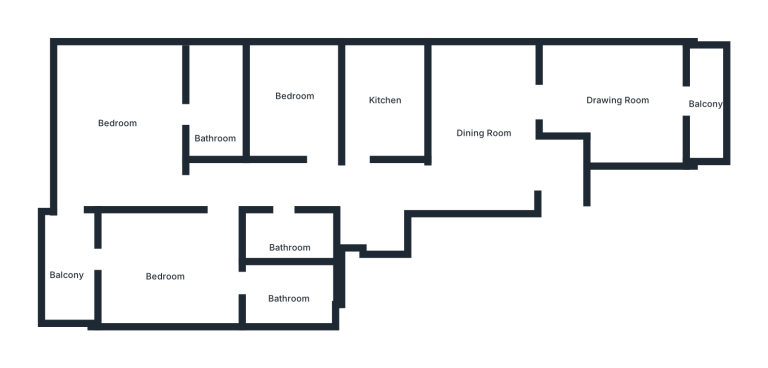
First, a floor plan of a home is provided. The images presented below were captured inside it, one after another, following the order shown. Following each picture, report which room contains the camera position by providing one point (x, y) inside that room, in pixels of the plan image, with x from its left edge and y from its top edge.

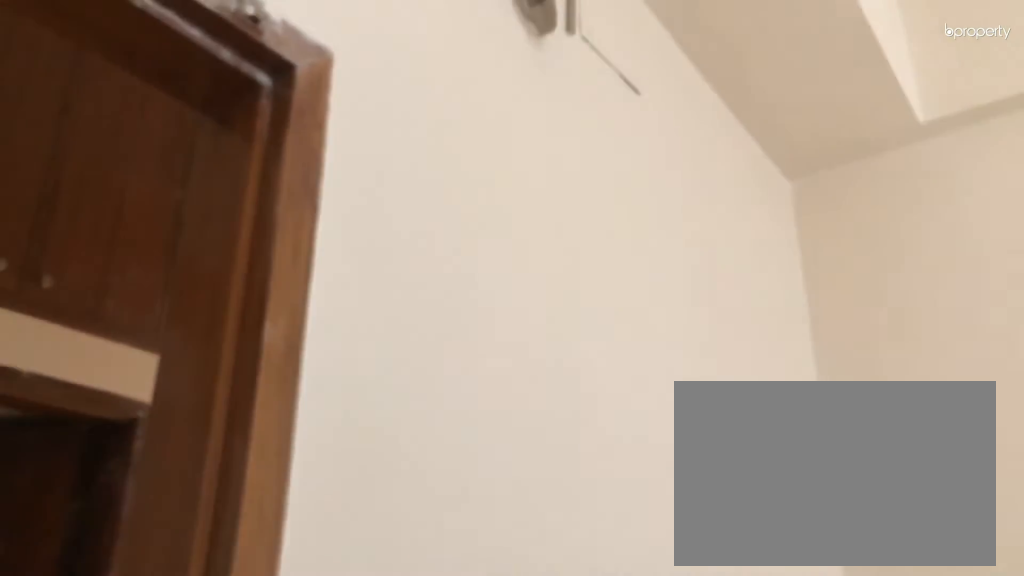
(298, 104)
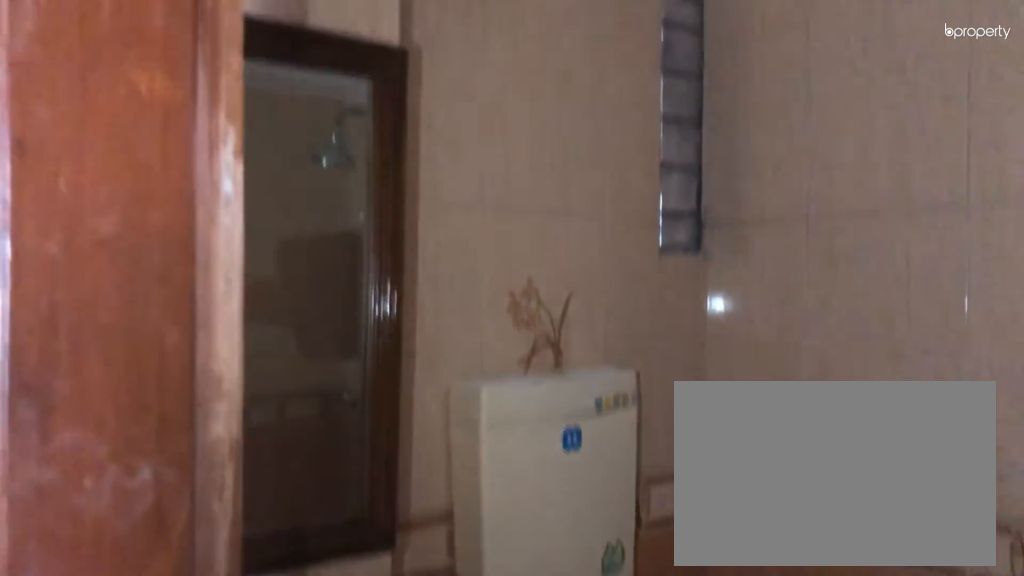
(292, 233)
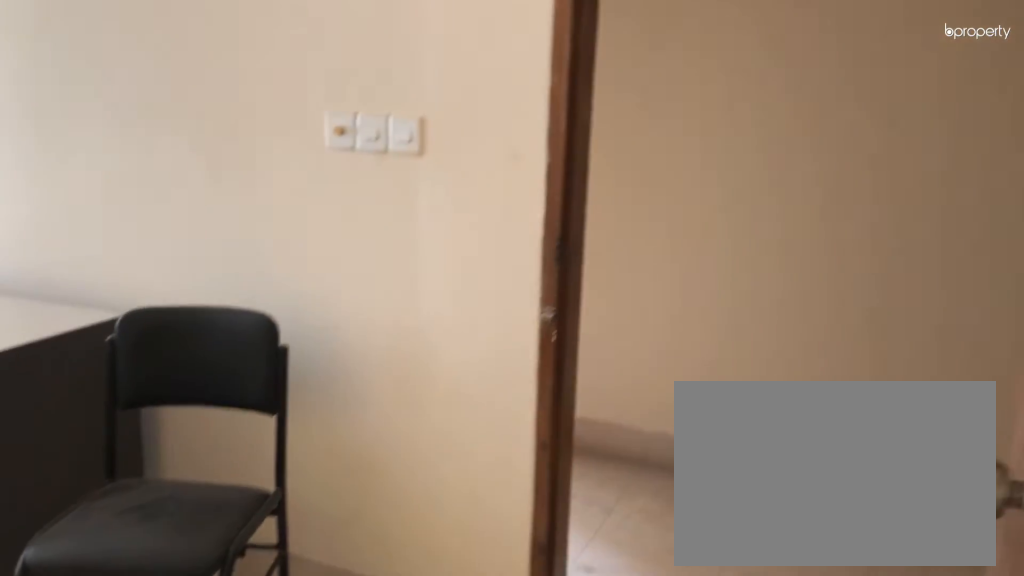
(175, 272)
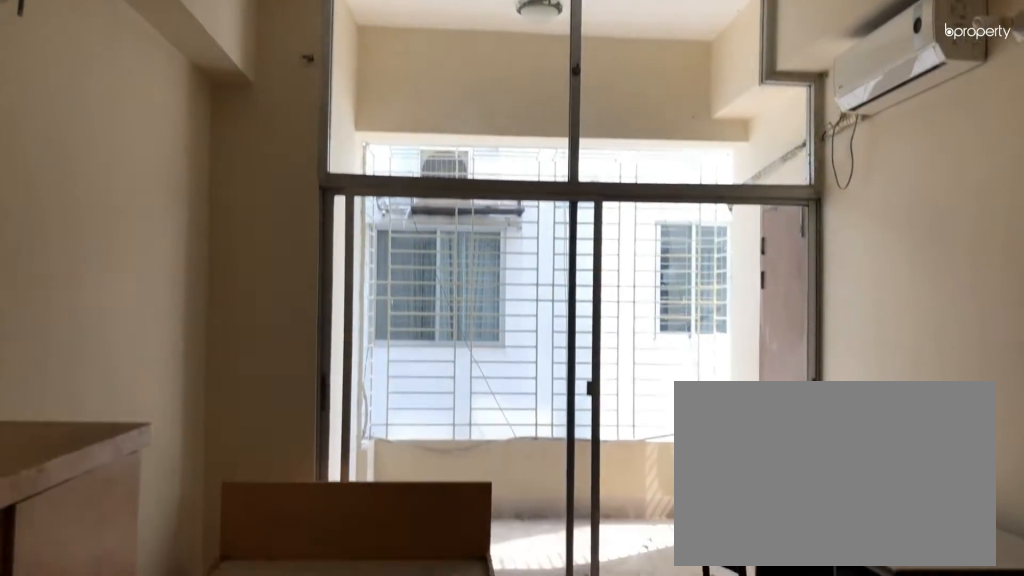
(175, 272)
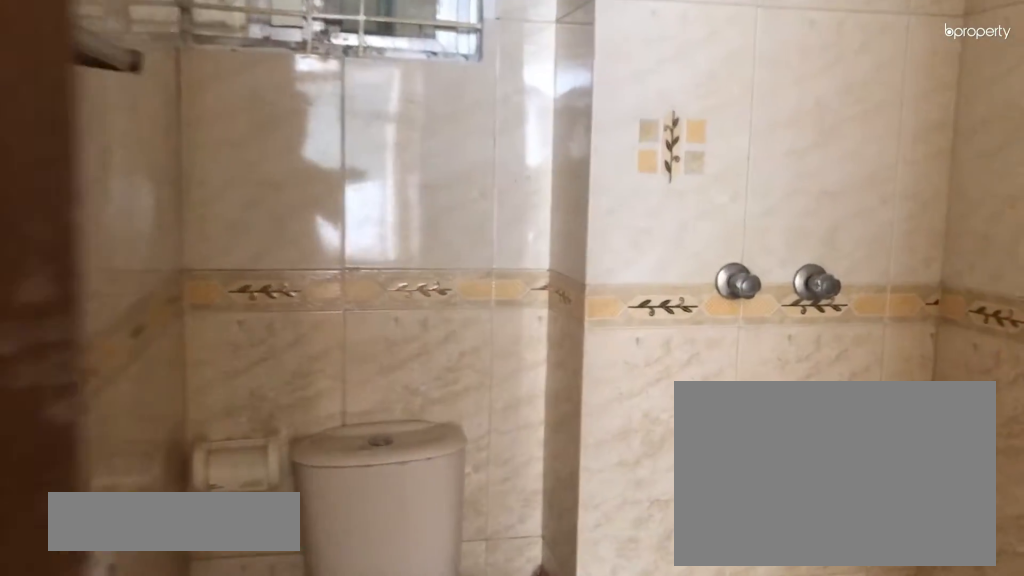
(291, 296)
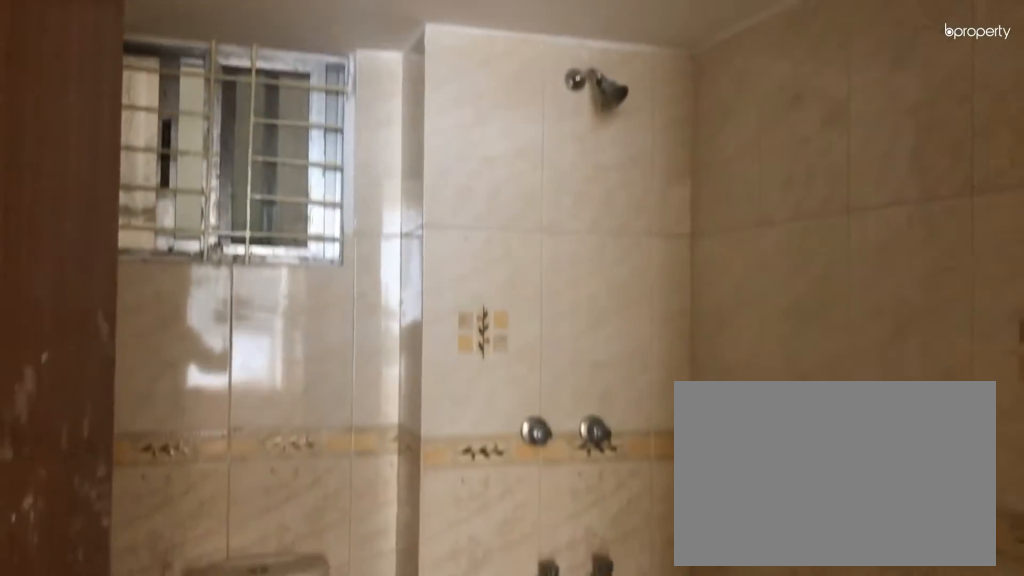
(291, 296)
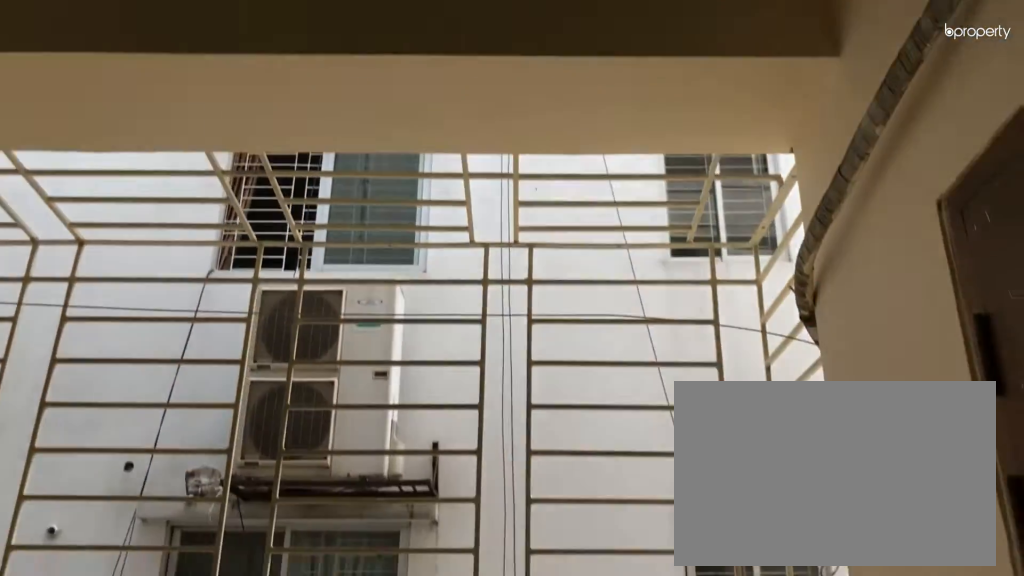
(75, 275)
